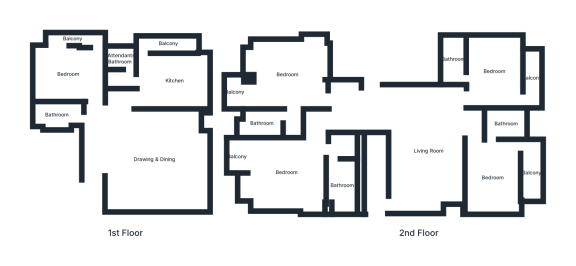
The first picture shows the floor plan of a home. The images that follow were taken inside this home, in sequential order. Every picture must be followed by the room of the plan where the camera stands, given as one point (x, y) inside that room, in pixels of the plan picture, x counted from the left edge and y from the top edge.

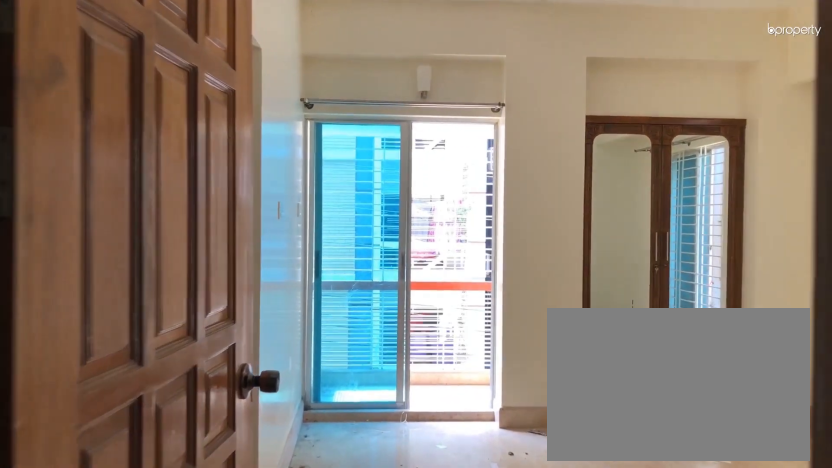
(334, 107)
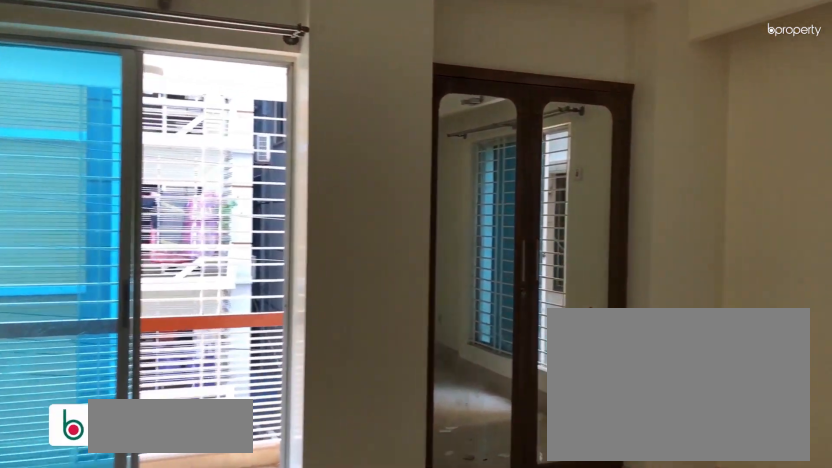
(287, 74)
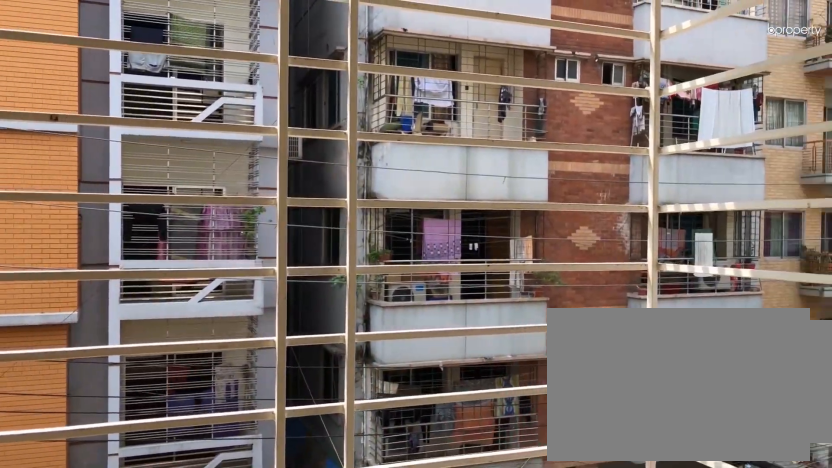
(232, 92)
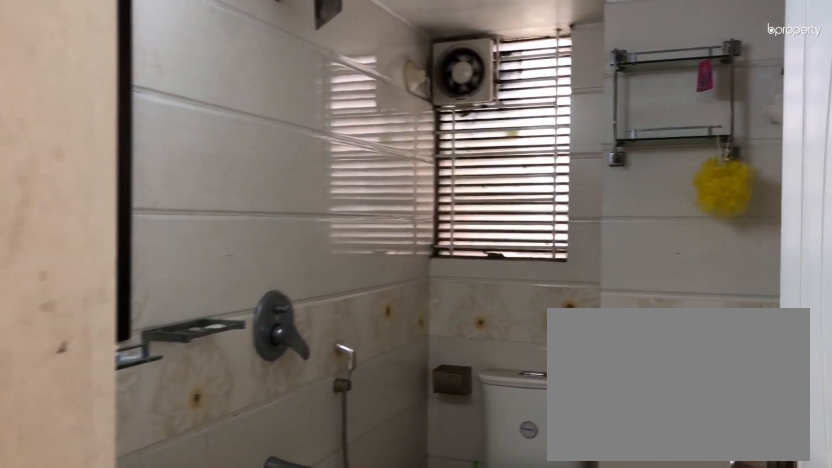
(286, 116)
